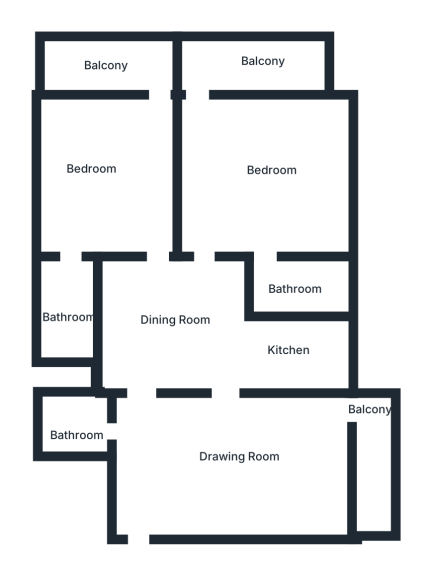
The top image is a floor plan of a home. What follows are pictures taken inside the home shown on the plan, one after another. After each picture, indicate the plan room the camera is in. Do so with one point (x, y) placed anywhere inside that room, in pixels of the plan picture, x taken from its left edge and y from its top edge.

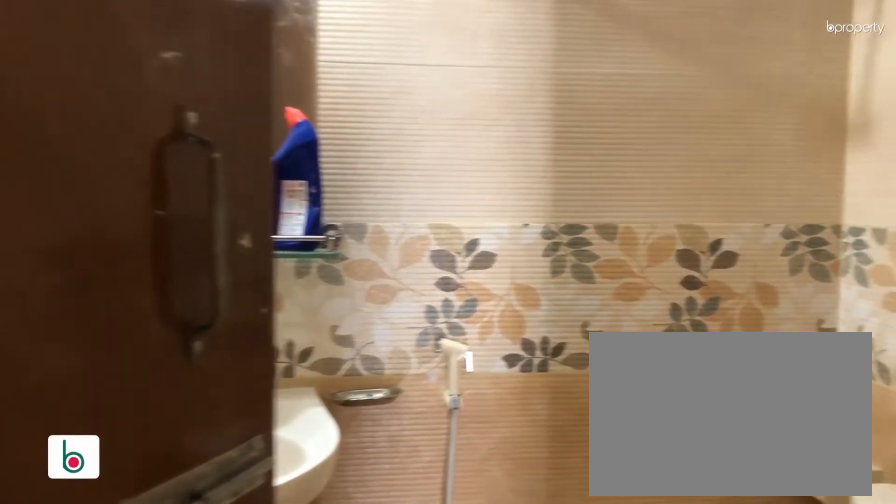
(78, 421)
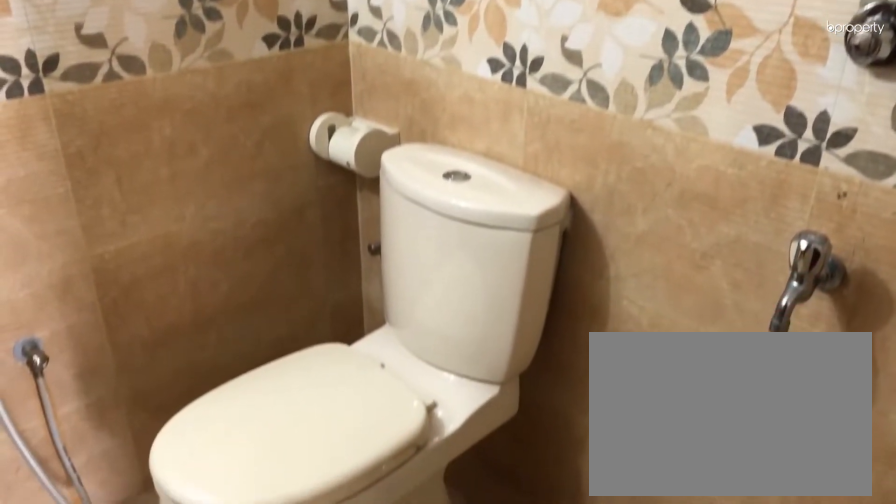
(78, 421)
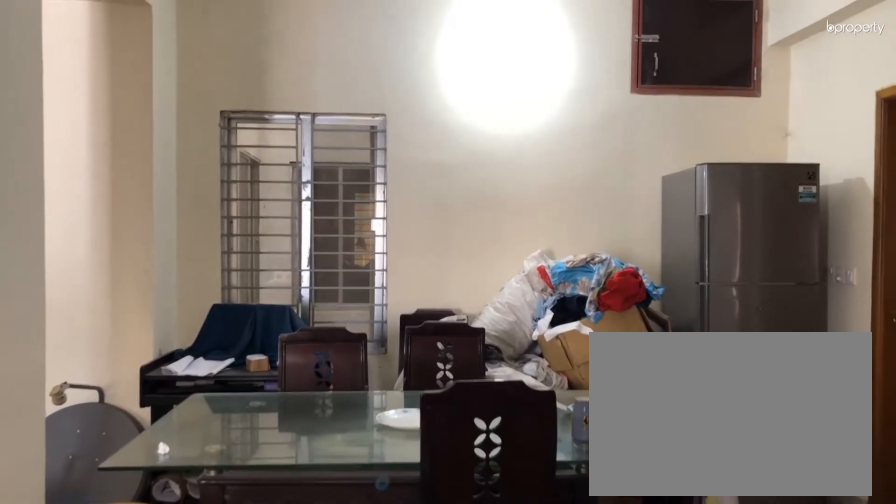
(180, 319)
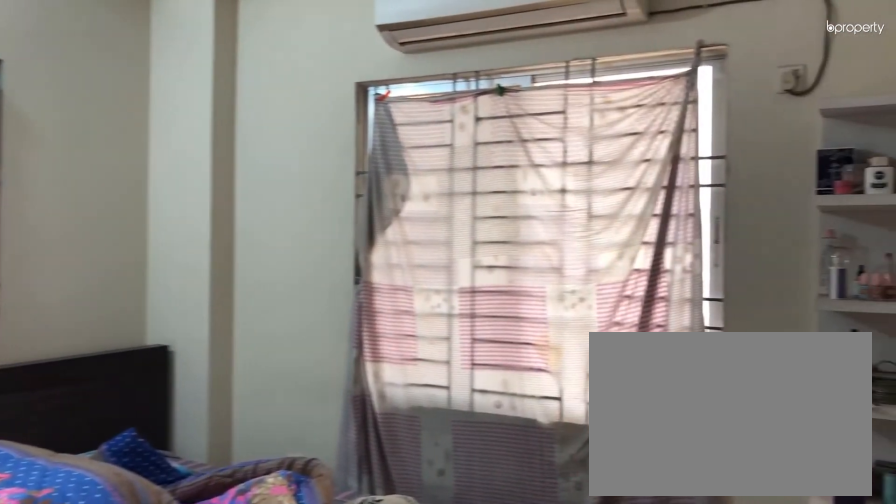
(271, 180)
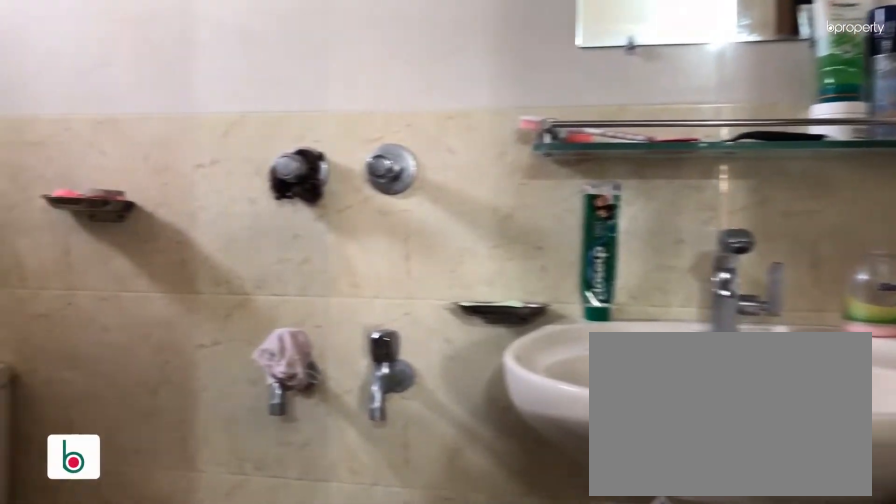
(301, 286)
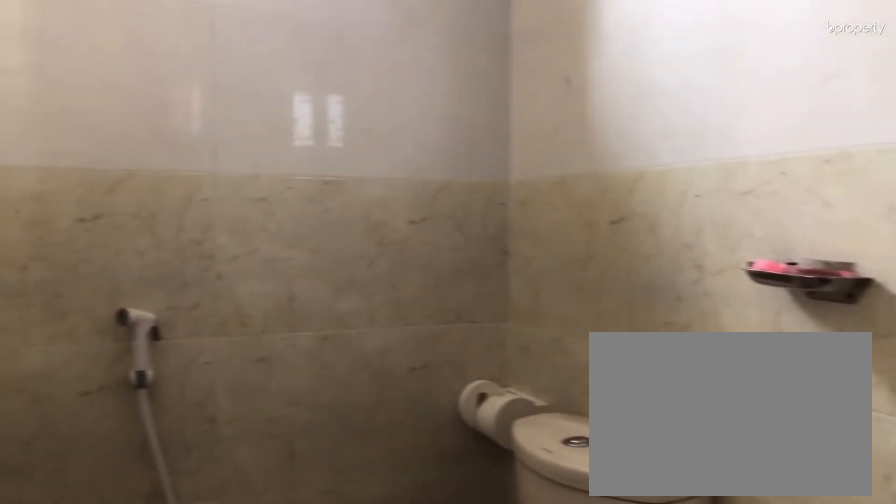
(301, 286)
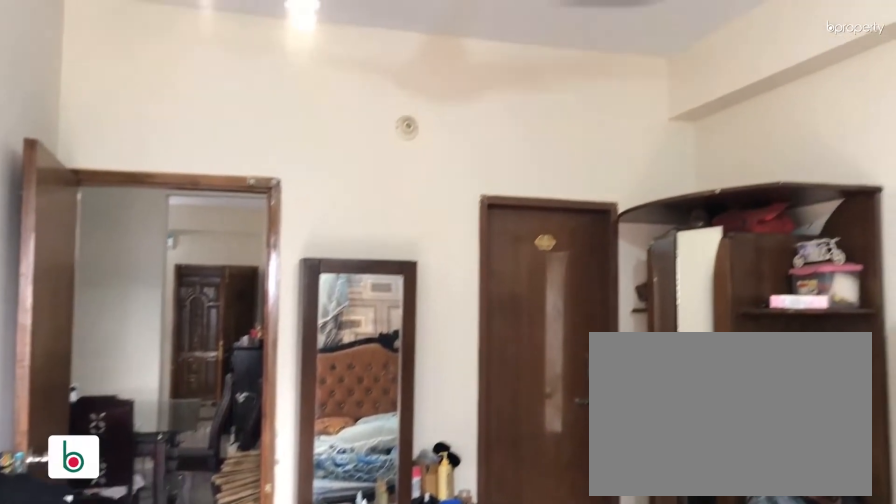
(98, 182)
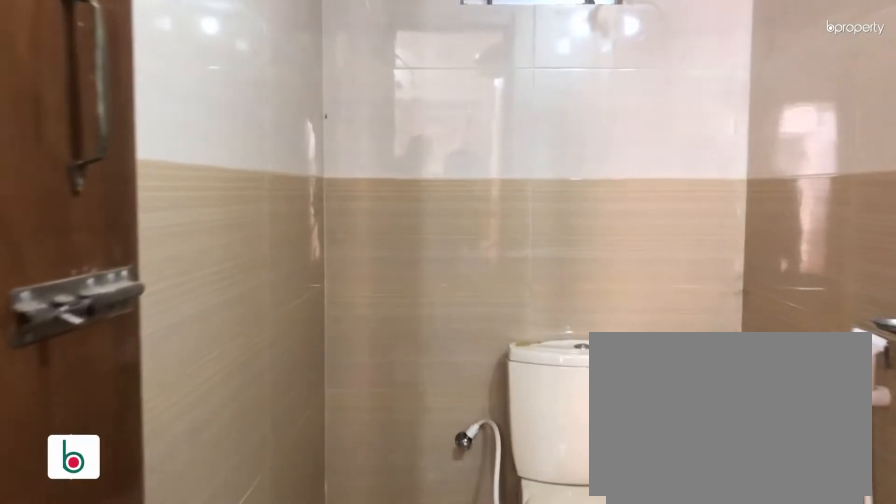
(68, 328)
